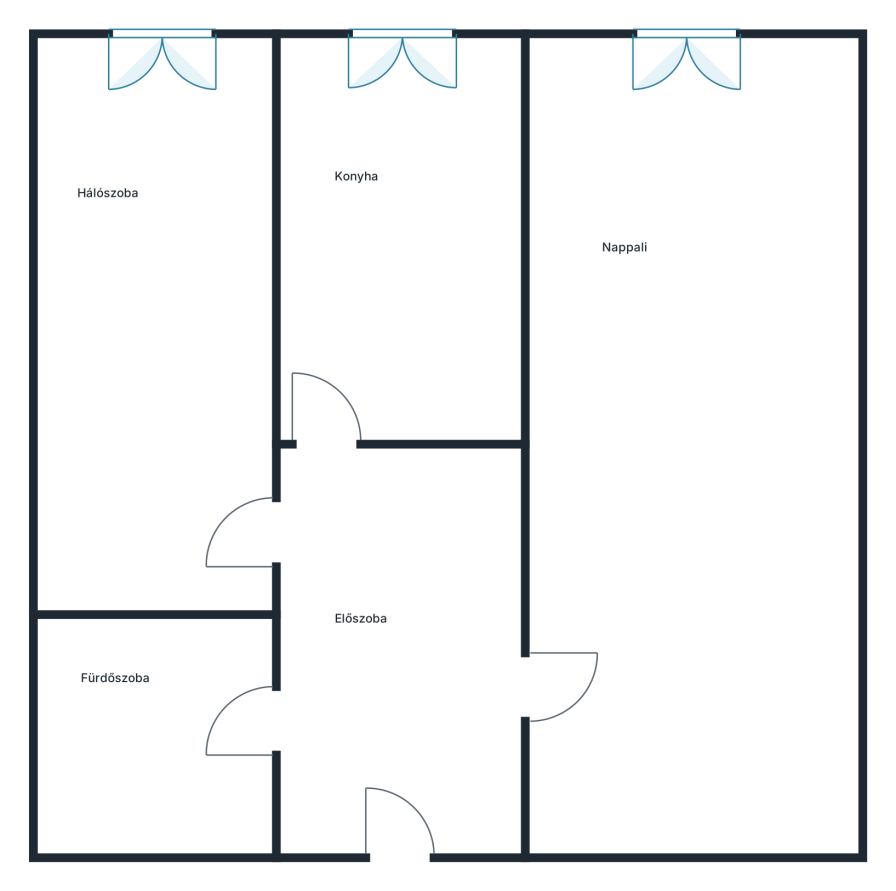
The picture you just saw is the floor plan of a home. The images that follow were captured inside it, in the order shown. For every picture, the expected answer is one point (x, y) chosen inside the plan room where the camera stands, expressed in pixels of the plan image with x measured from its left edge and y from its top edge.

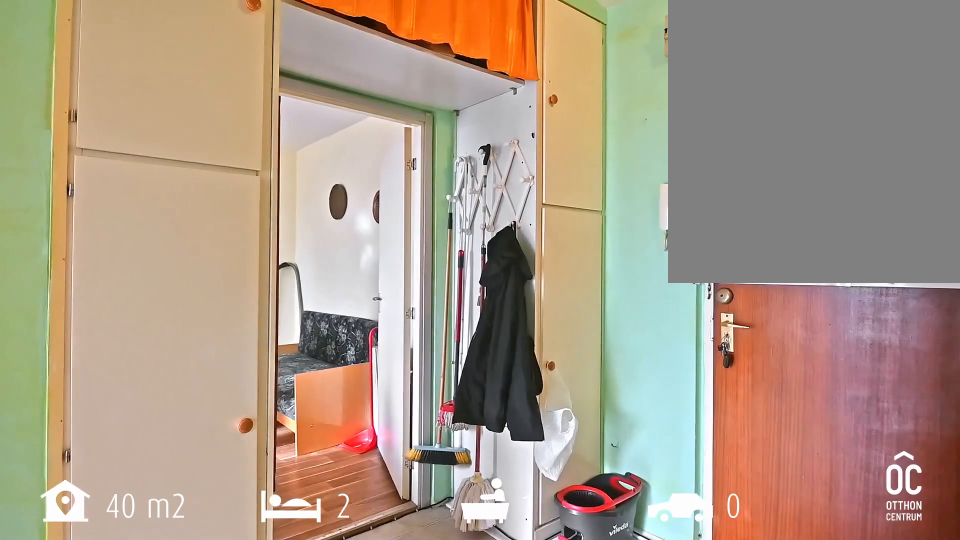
(402, 644)
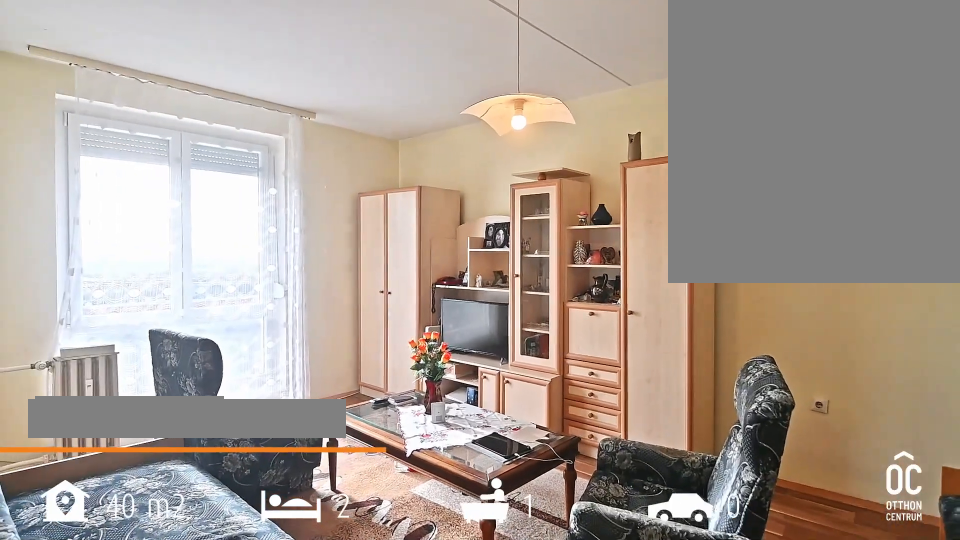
(690, 462)
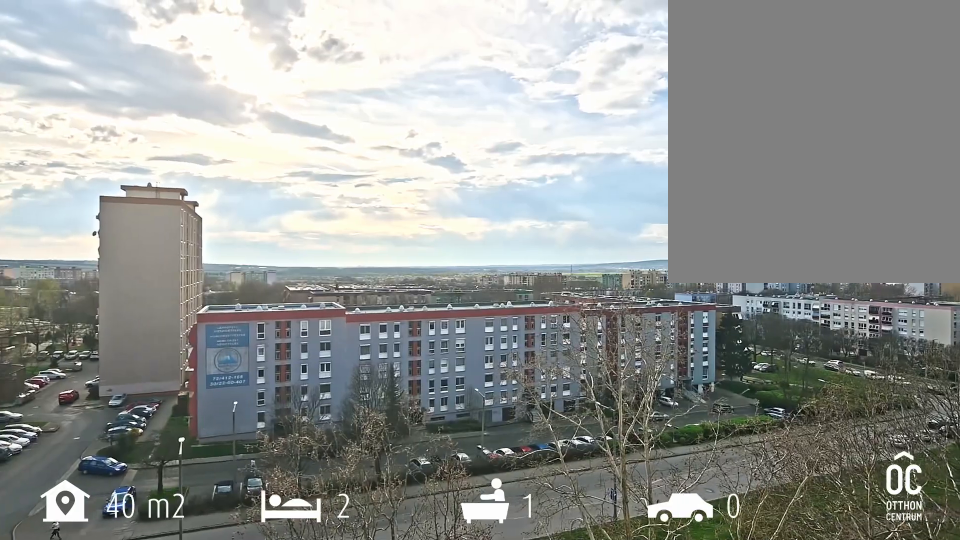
(689, 461)
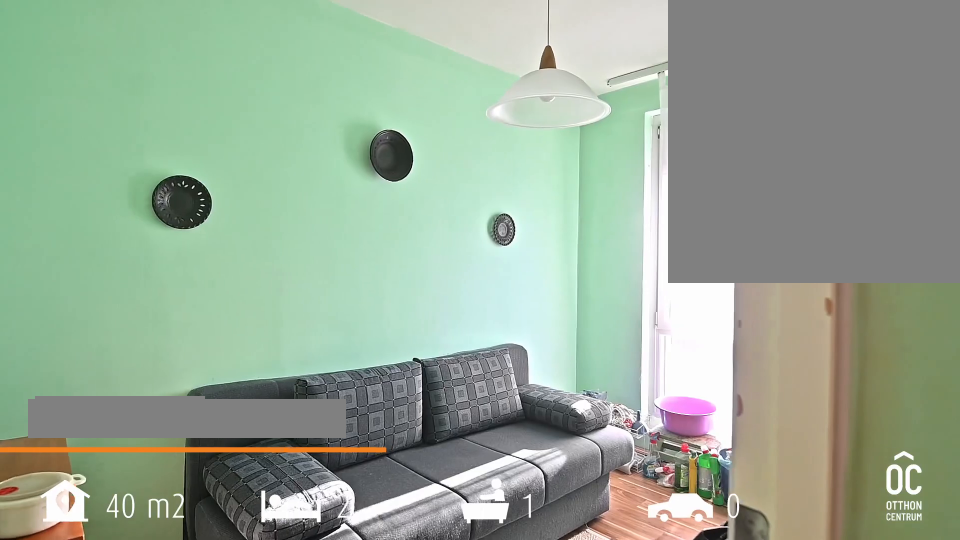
(153, 332)
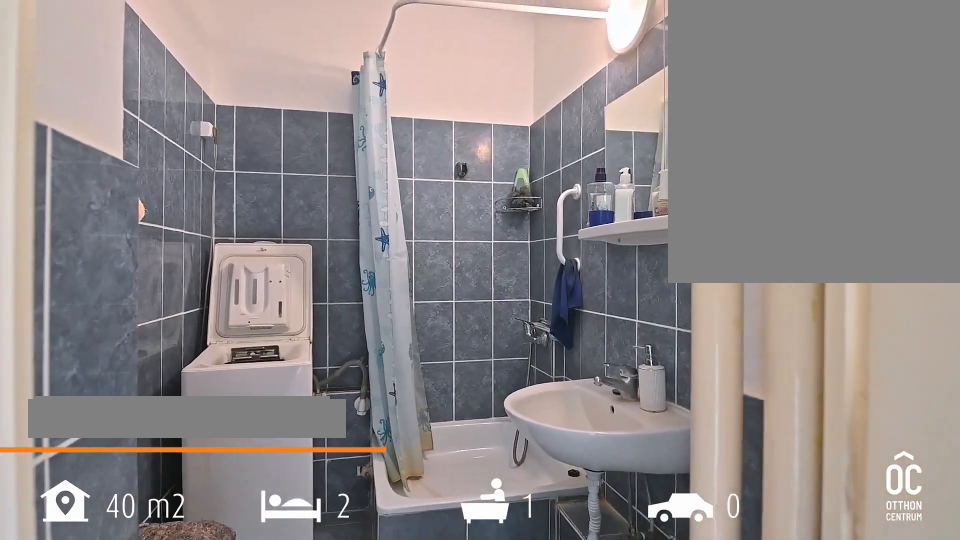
(149, 734)
